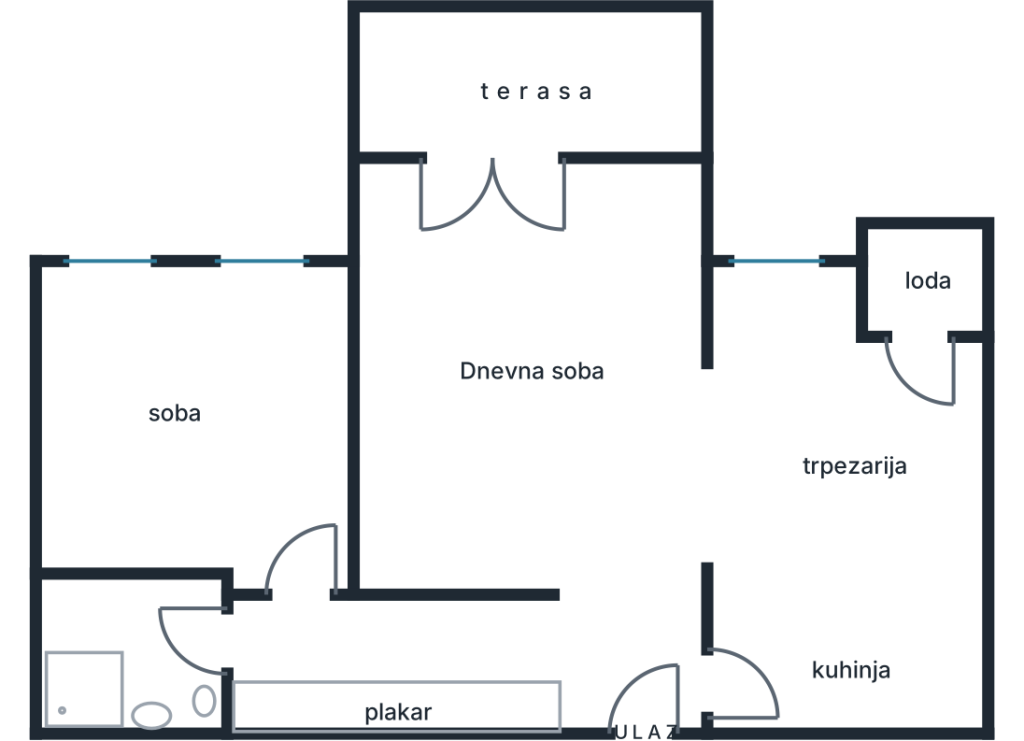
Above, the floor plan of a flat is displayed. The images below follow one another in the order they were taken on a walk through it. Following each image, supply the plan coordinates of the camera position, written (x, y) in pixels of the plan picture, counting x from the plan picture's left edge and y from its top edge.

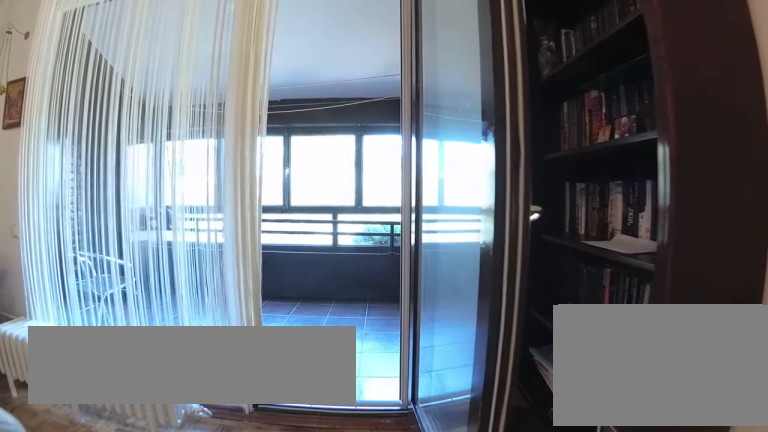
(545, 310)
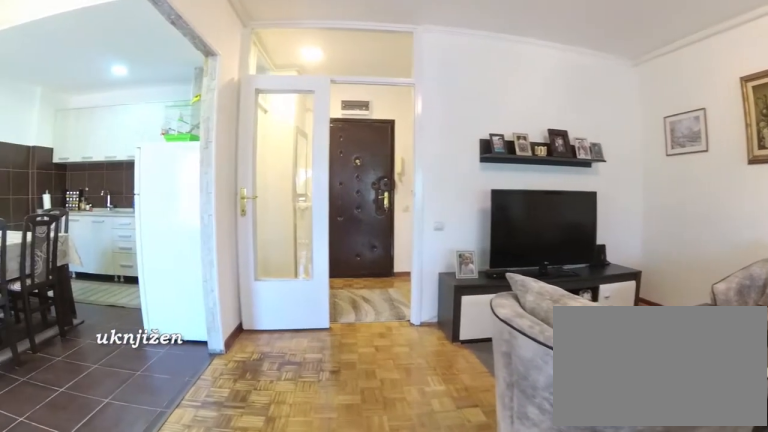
(612, 367)
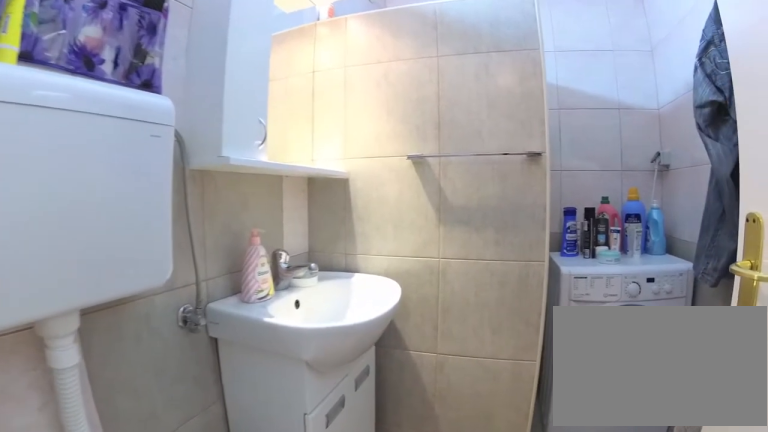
(257, 635)
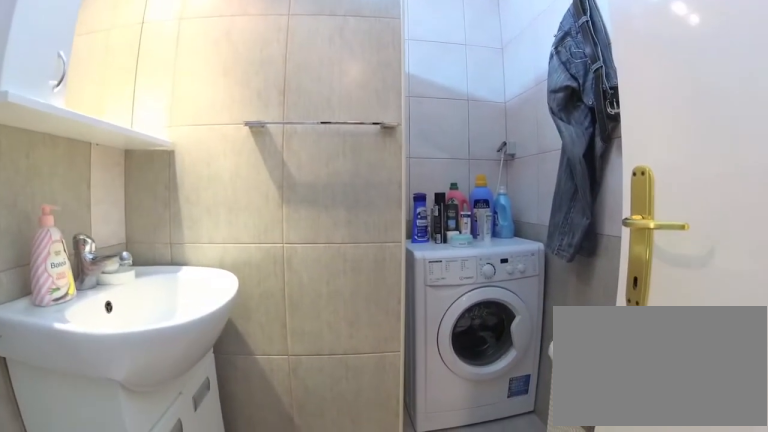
(228, 639)
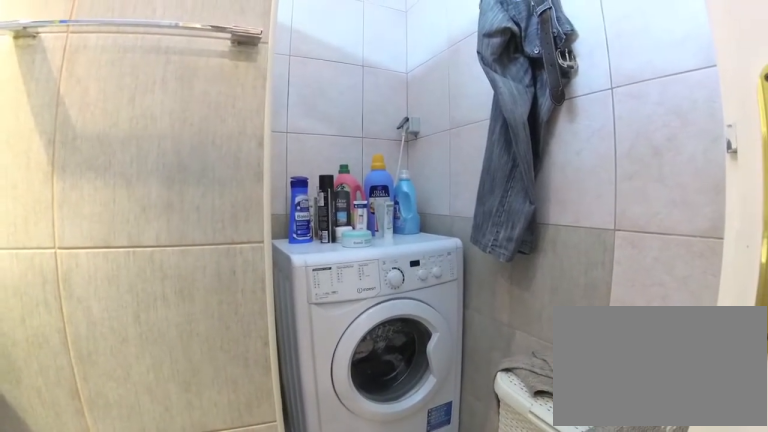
(178, 638)
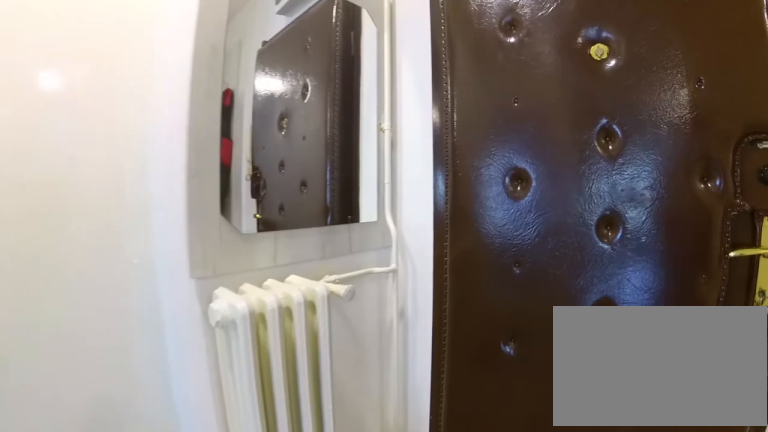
(580, 628)
